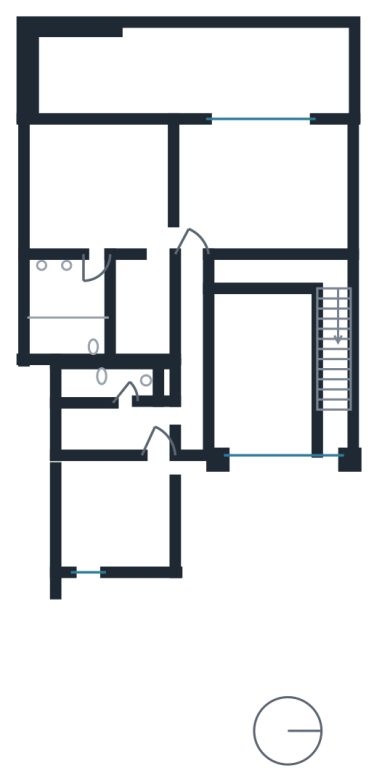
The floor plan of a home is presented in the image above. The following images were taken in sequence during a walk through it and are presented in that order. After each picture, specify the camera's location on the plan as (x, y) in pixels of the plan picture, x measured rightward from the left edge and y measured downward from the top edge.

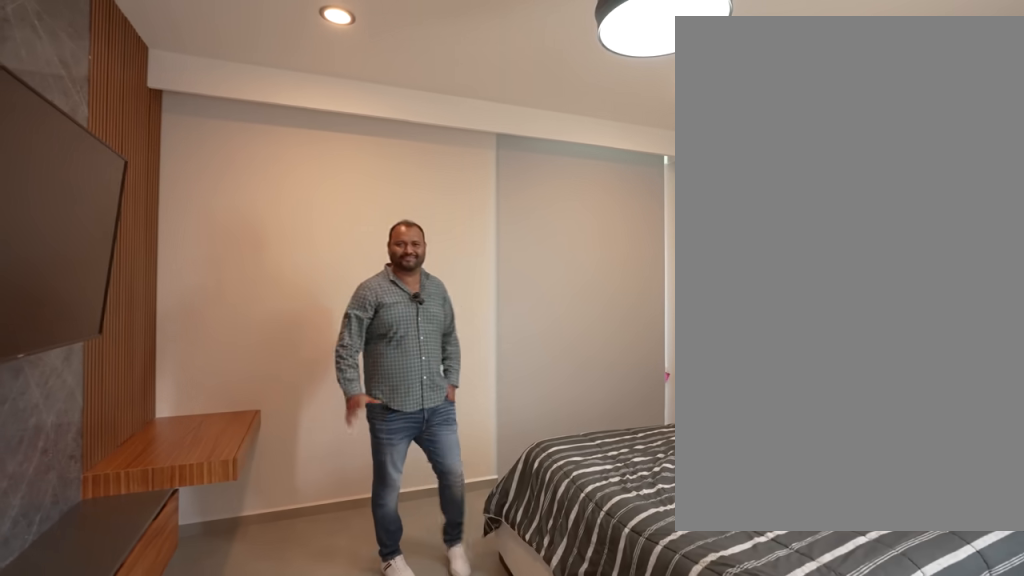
(147, 486)
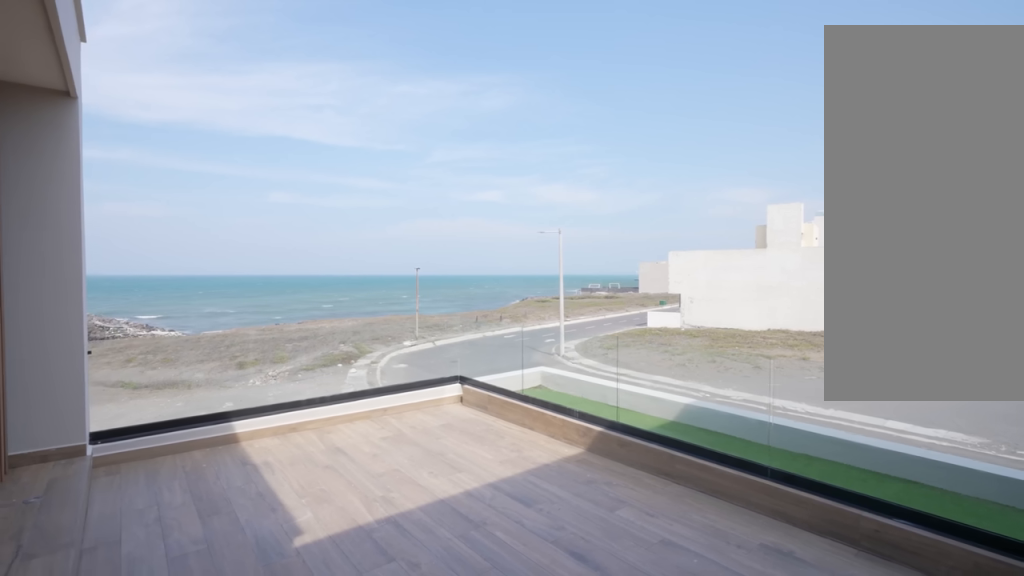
(199, 506)
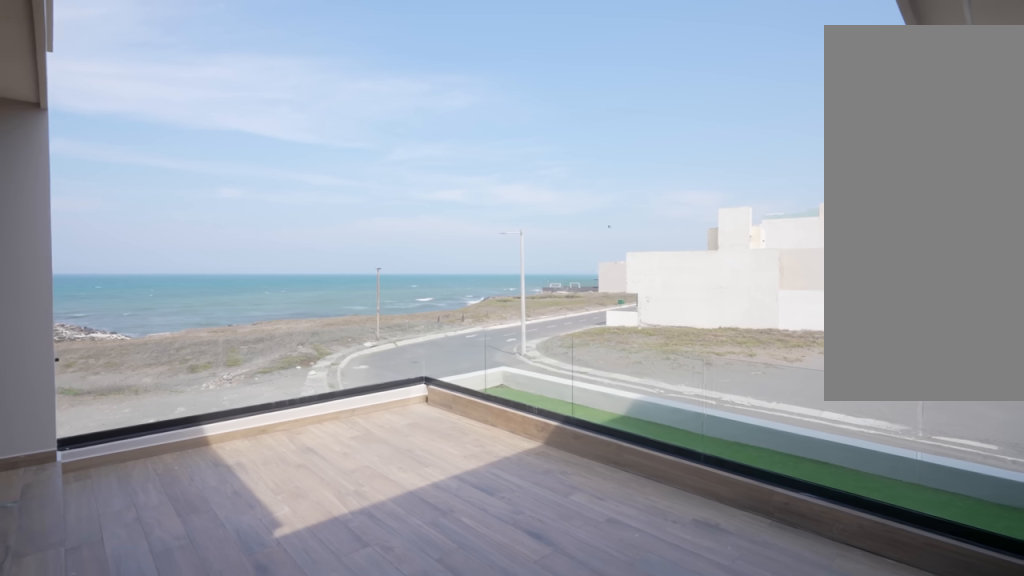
(216, 506)
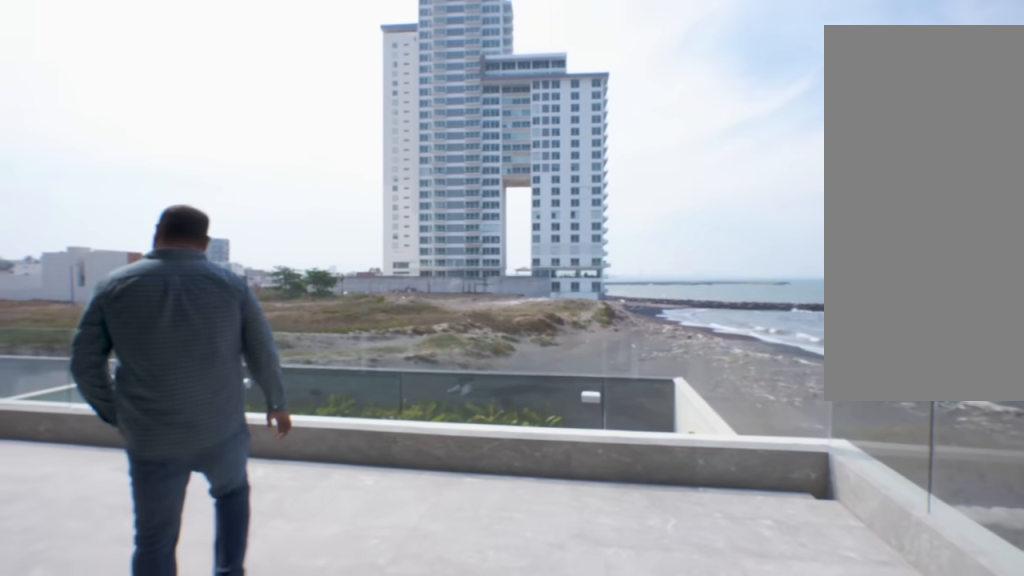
(296, 136)
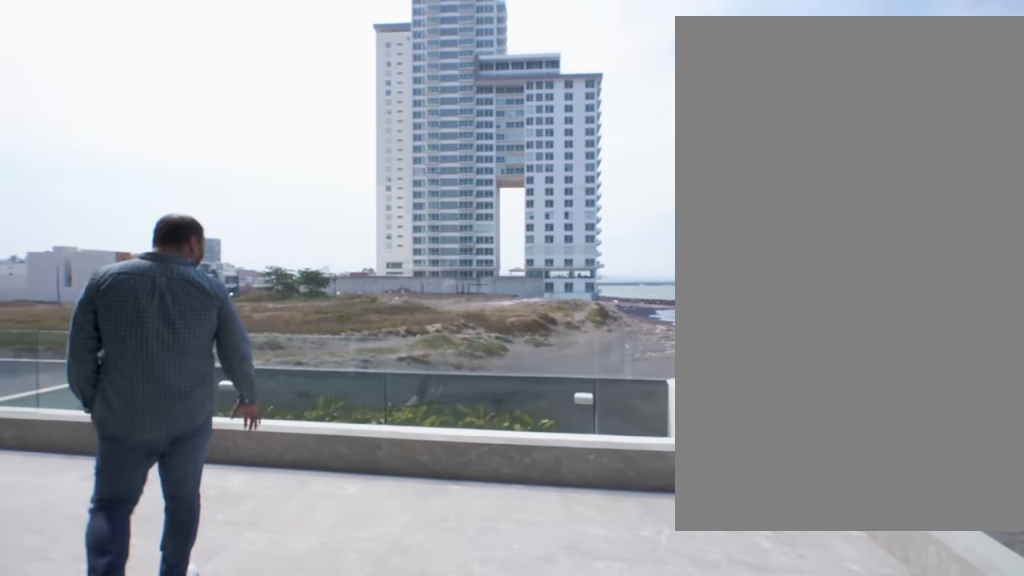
(296, 131)
